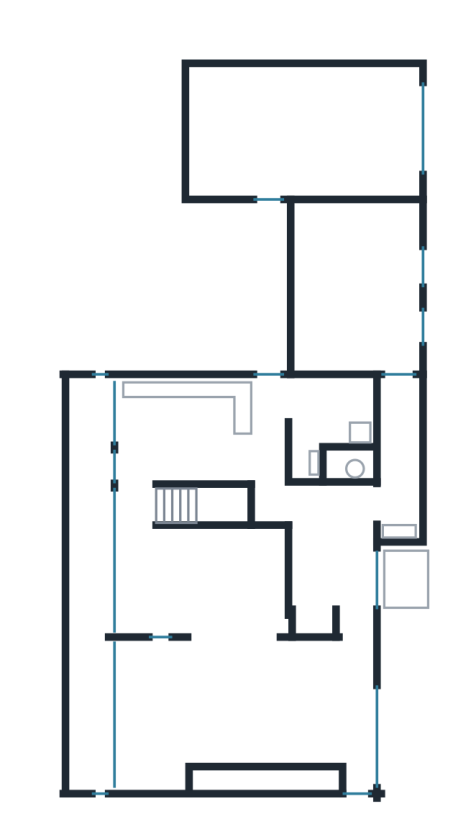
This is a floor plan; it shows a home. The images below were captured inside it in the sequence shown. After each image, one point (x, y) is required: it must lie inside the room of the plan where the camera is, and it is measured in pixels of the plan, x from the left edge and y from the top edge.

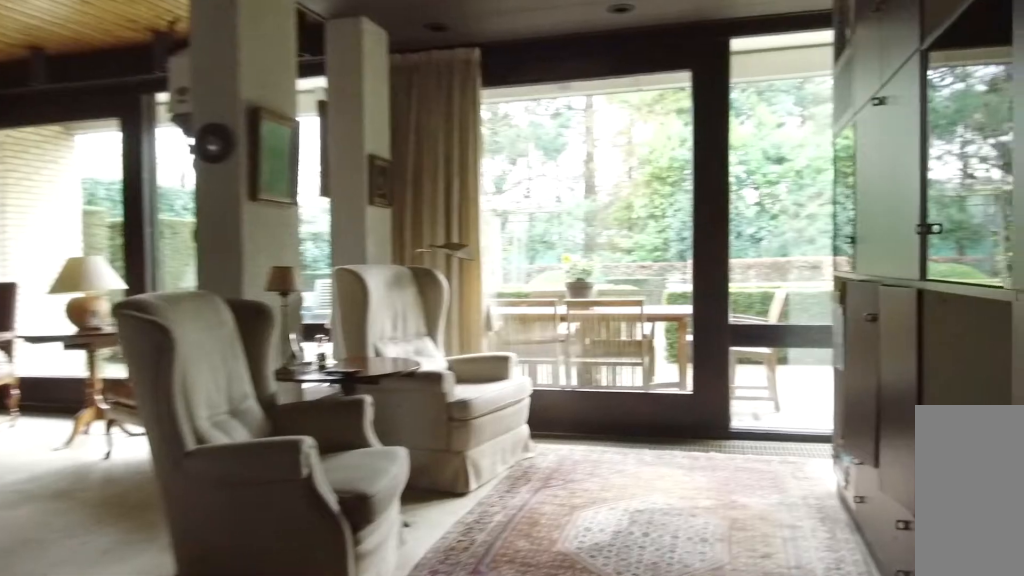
(228, 661)
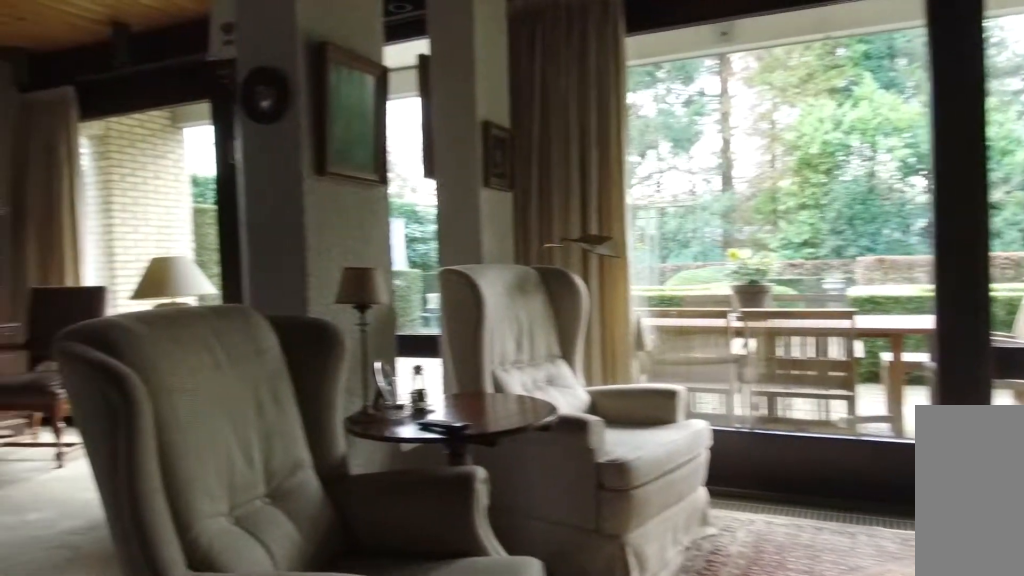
(228, 661)
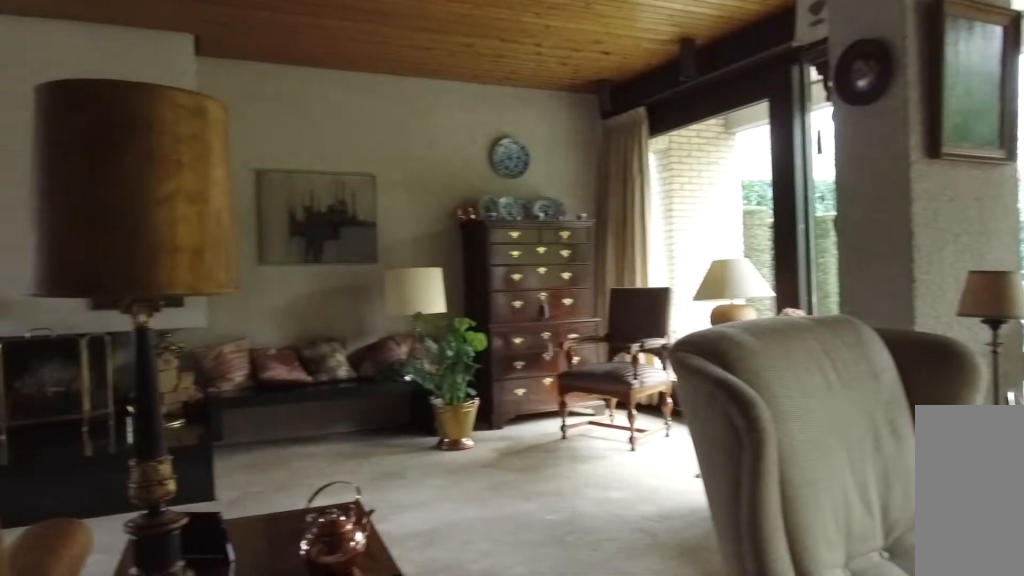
(228, 661)
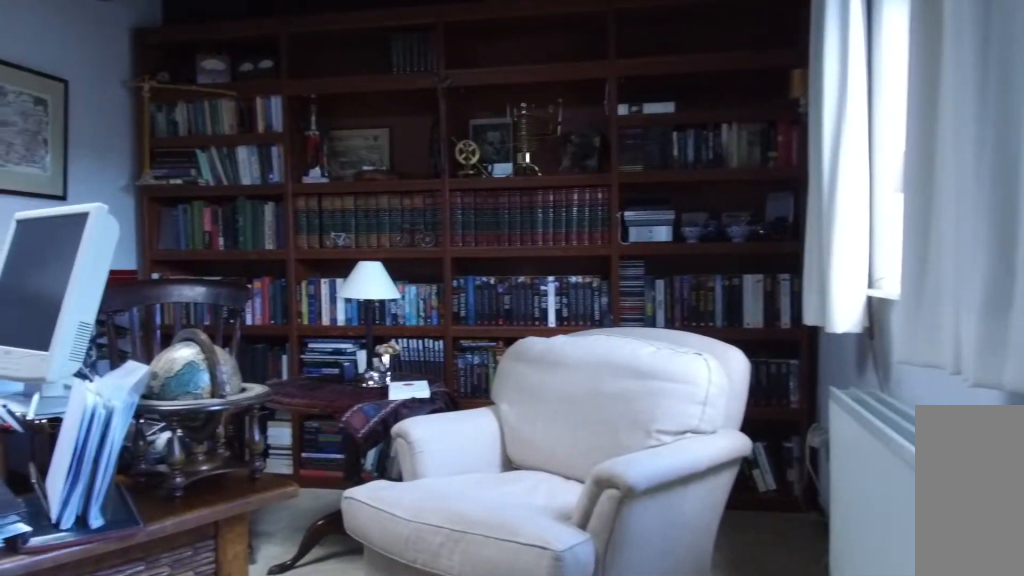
(355, 287)
